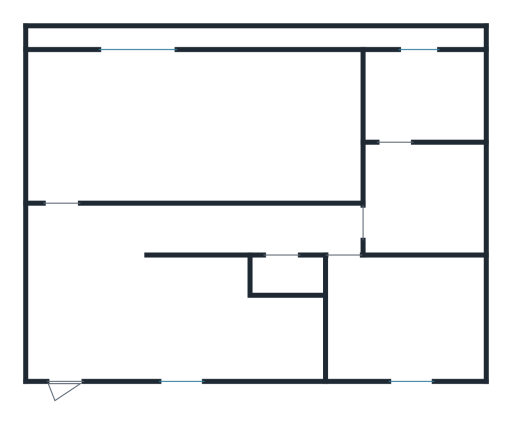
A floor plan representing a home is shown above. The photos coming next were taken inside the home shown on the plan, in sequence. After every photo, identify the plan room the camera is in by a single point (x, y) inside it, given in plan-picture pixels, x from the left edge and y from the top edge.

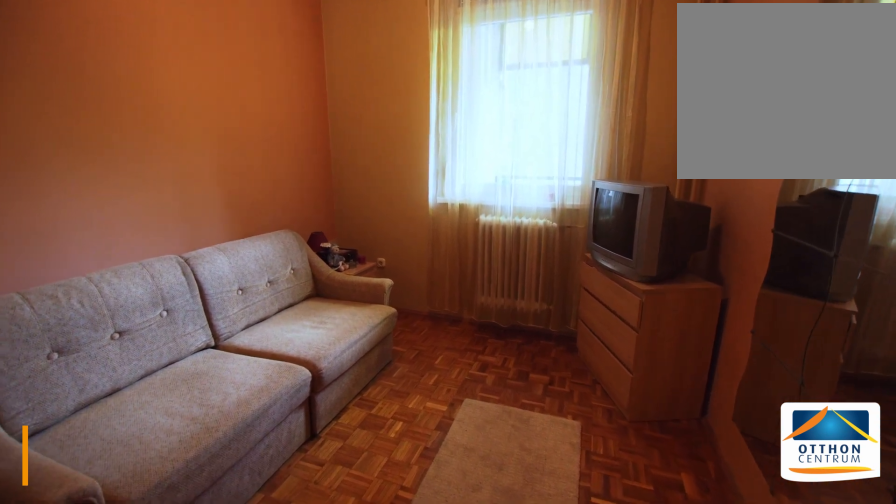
(408, 317)
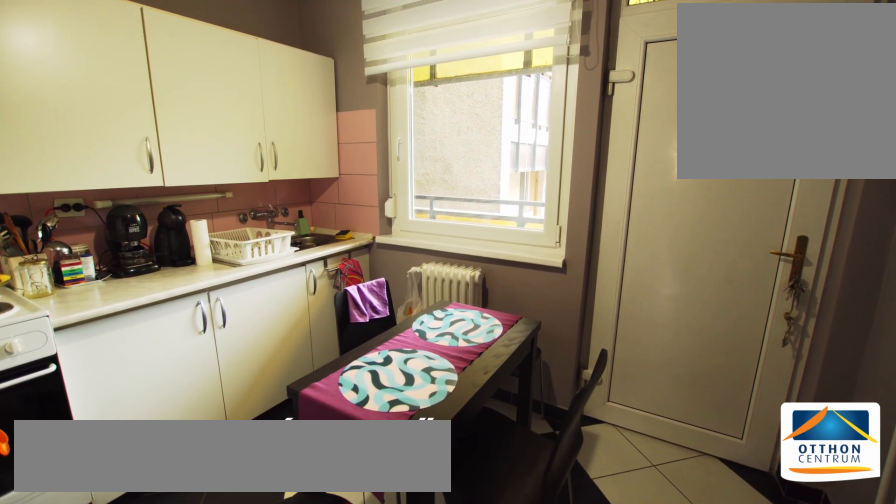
(177, 317)
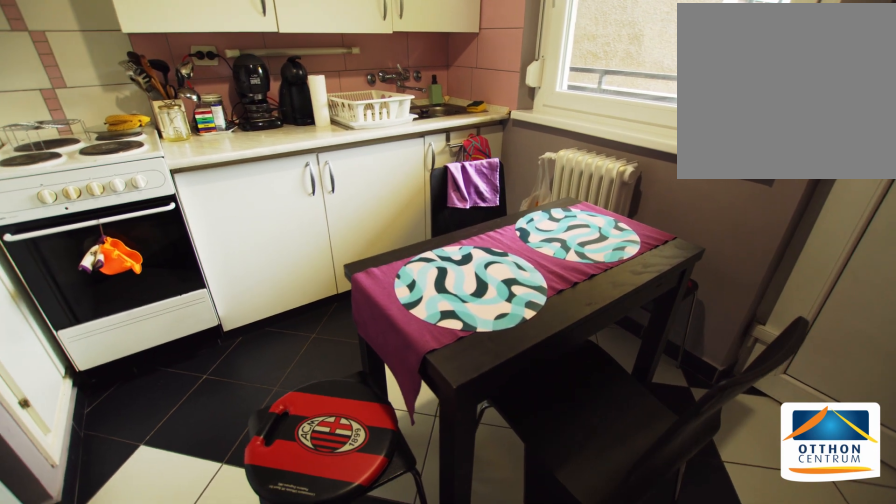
(178, 317)
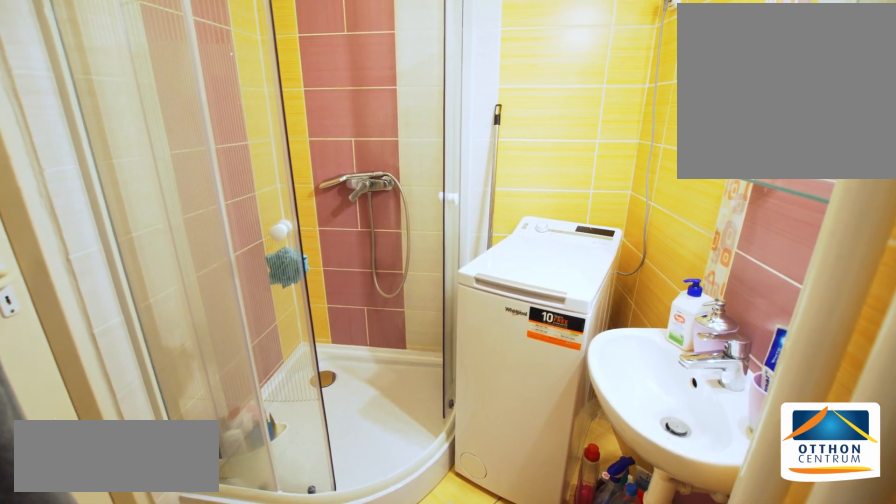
(432, 204)
